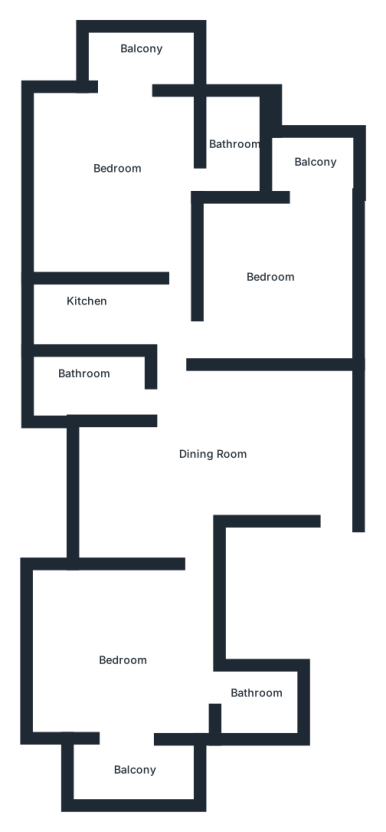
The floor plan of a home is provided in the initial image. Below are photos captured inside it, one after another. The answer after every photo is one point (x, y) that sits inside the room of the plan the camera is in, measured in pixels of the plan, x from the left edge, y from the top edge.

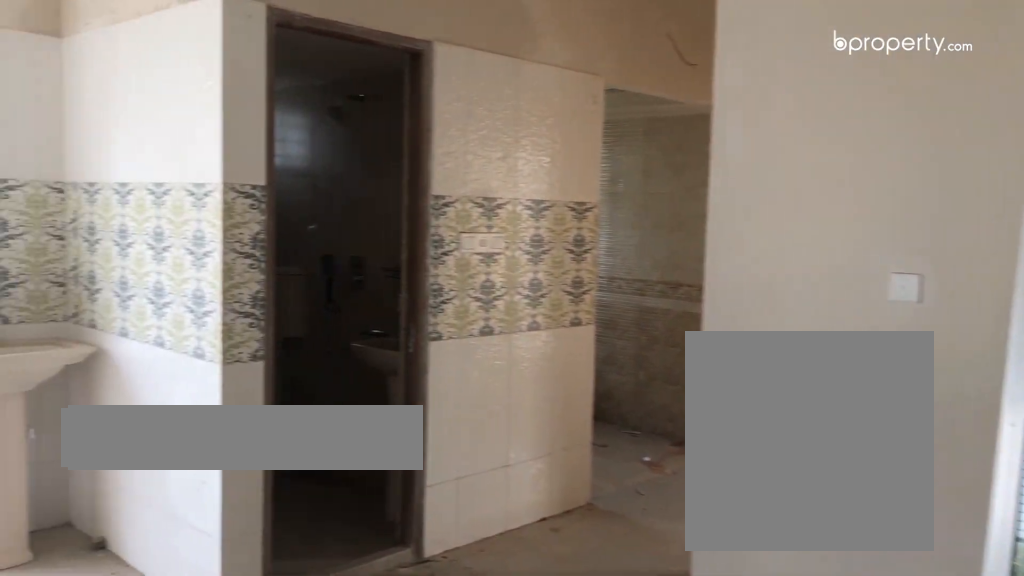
(215, 467)
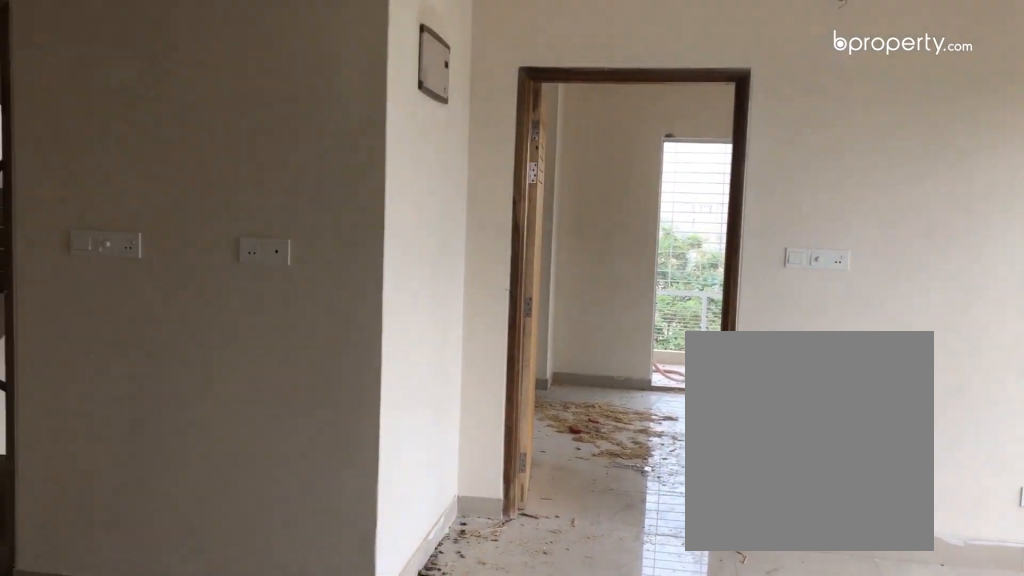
(215, 467)
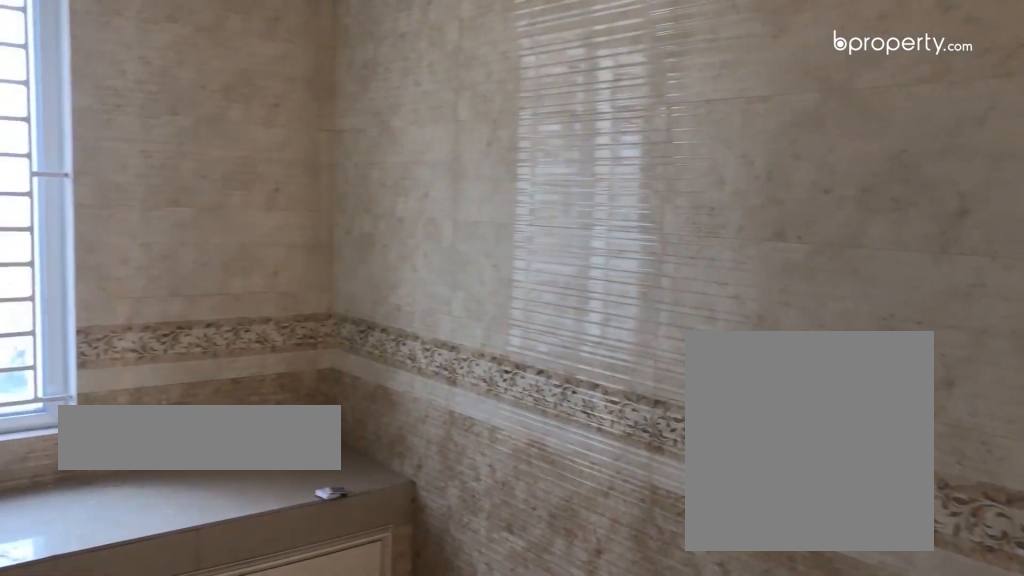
(88, 314)
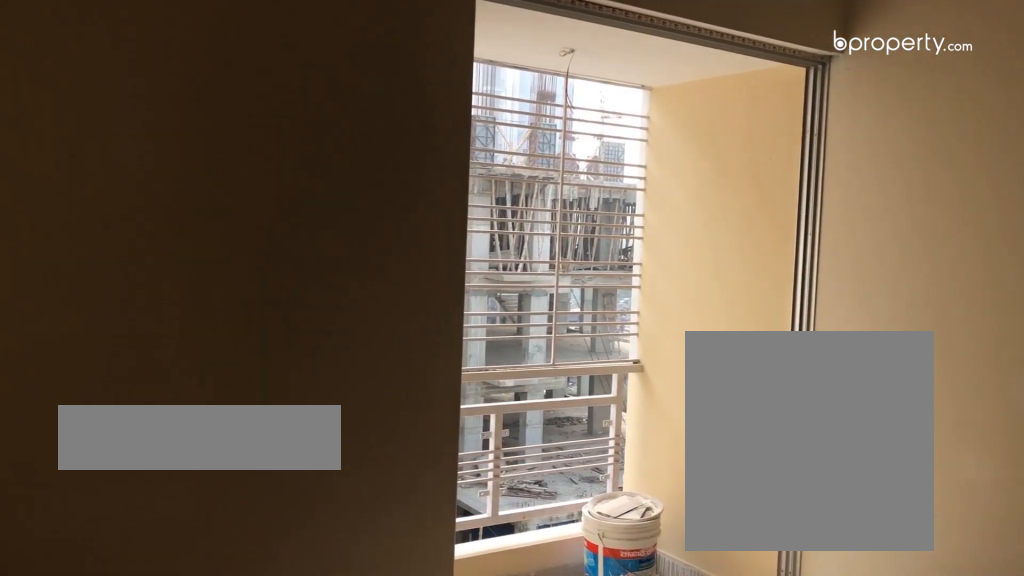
(271, 281)
